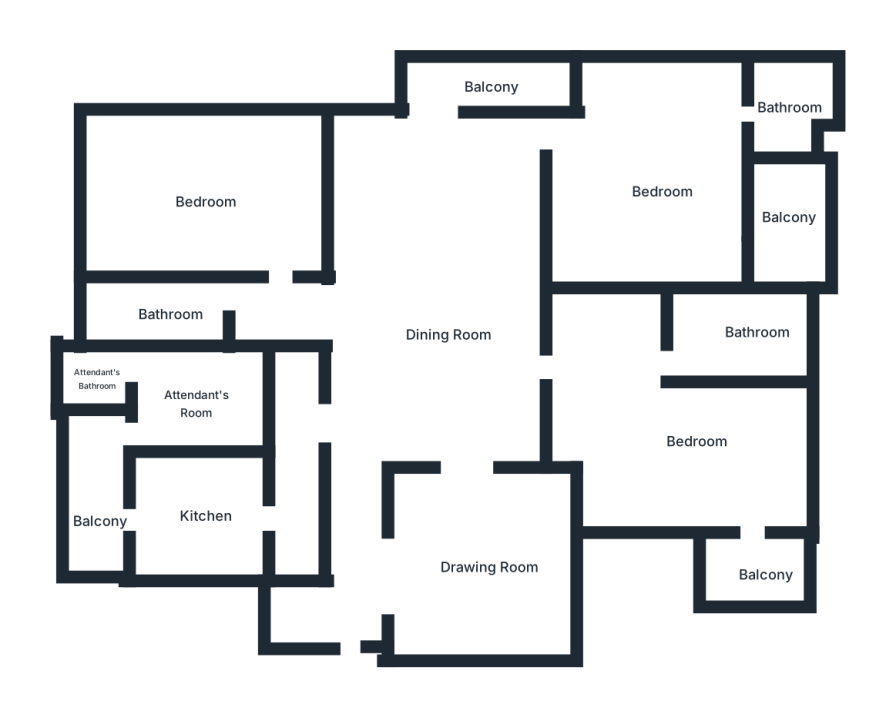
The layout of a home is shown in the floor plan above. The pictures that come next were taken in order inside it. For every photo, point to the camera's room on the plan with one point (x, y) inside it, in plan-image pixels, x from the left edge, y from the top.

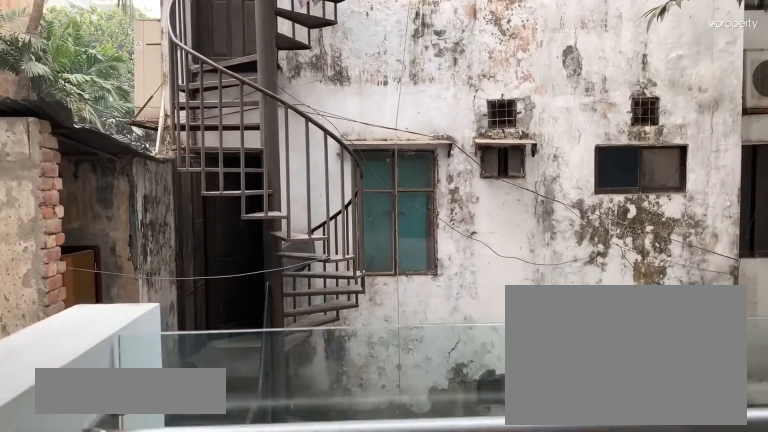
(486, 84)
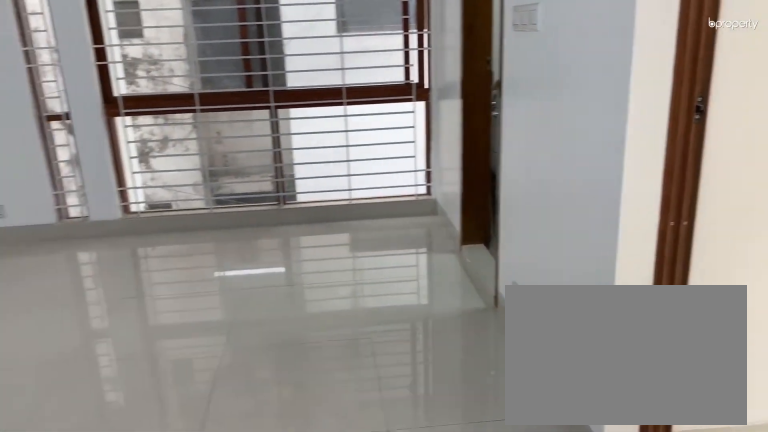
(664, 189)
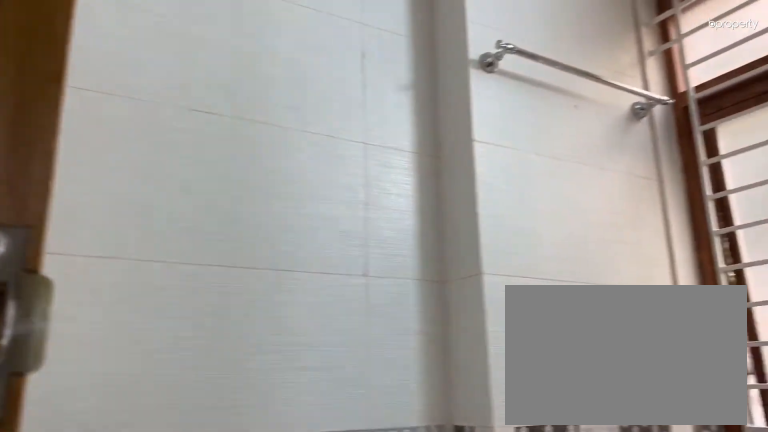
(792, 112)
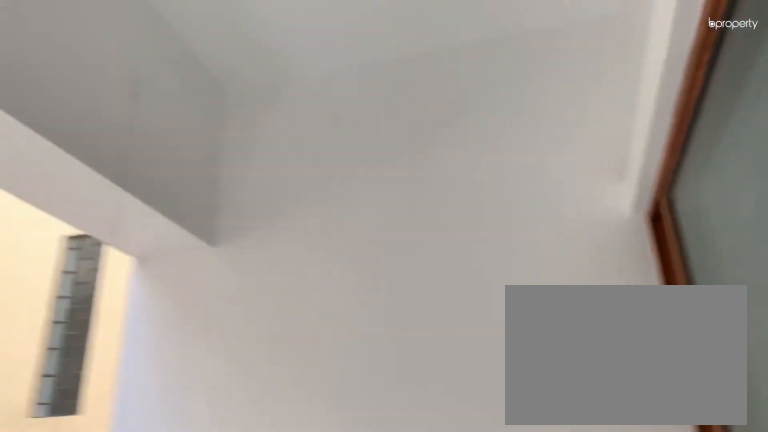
(792, 214)
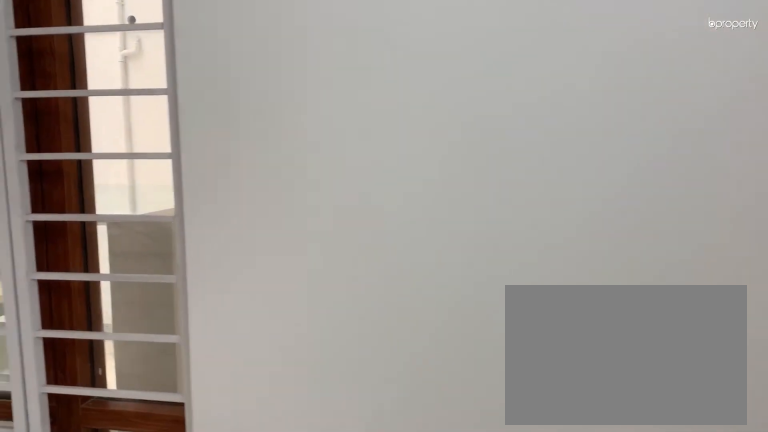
(698, 439)
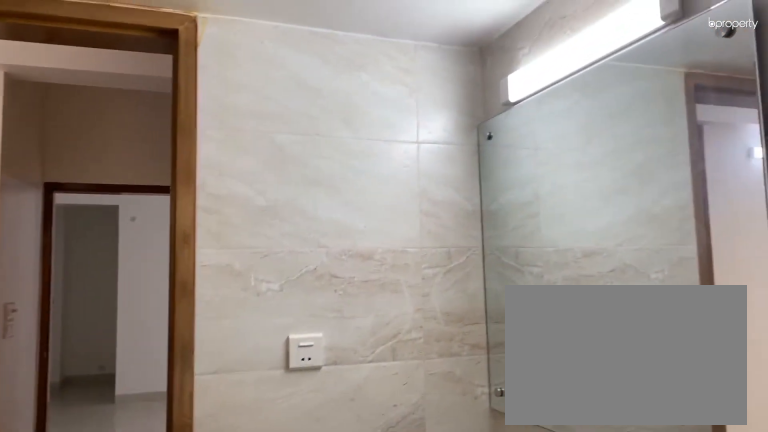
(754, 334)
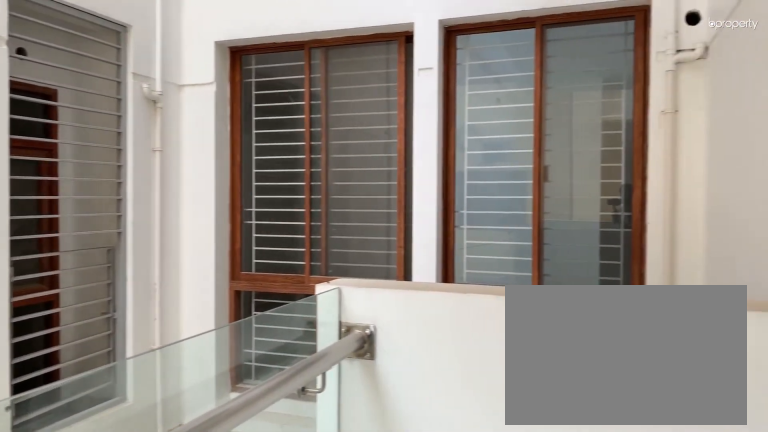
(760, 569)
